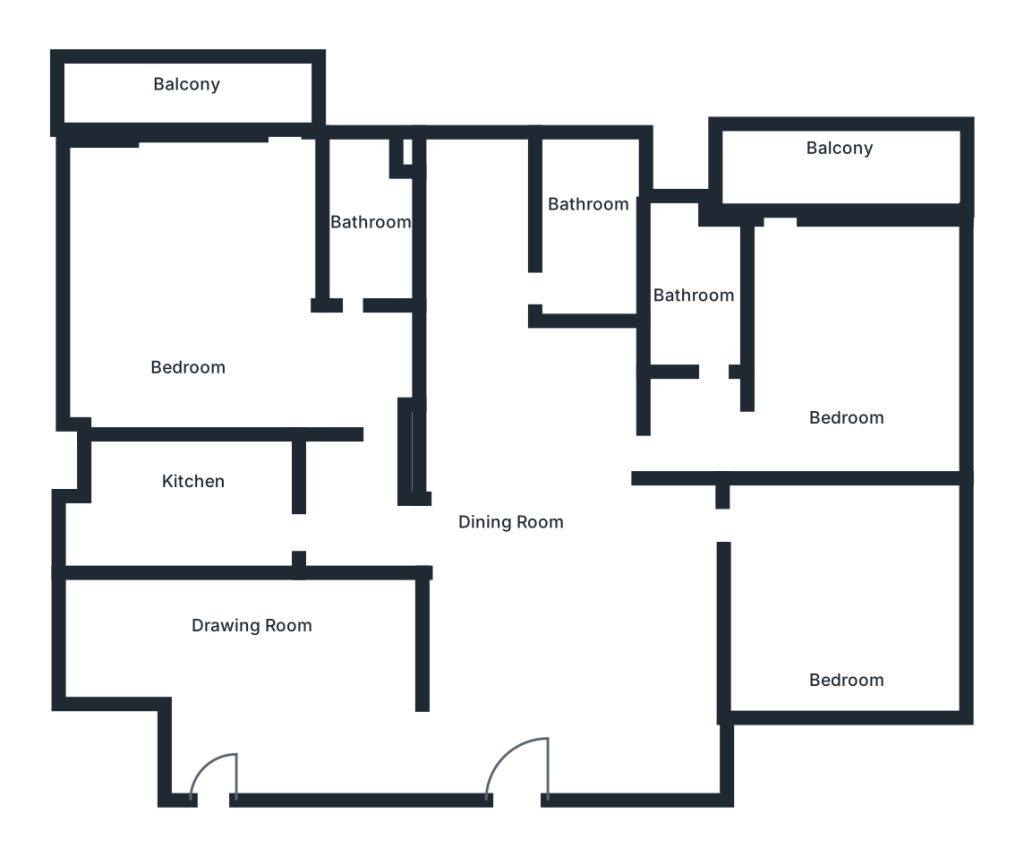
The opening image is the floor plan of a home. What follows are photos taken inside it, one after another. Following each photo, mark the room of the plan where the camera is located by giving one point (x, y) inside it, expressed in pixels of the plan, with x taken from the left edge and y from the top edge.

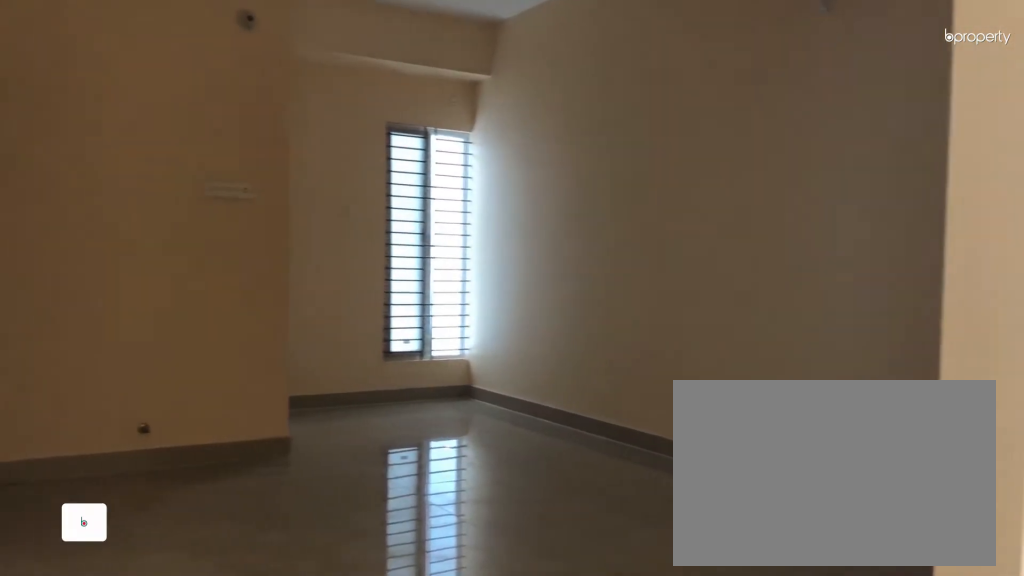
(304, 660)
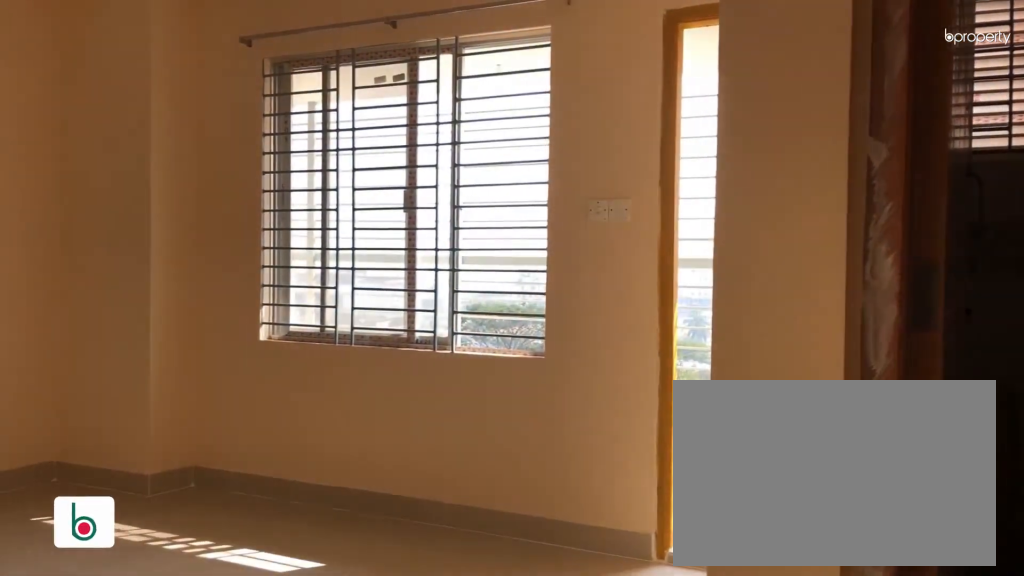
(172, 305)
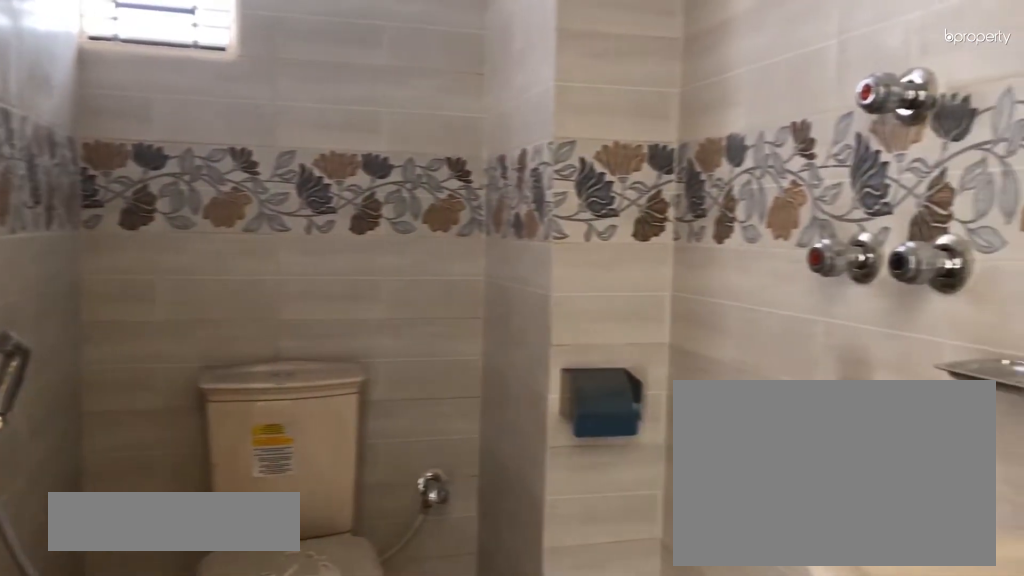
(366, 218)
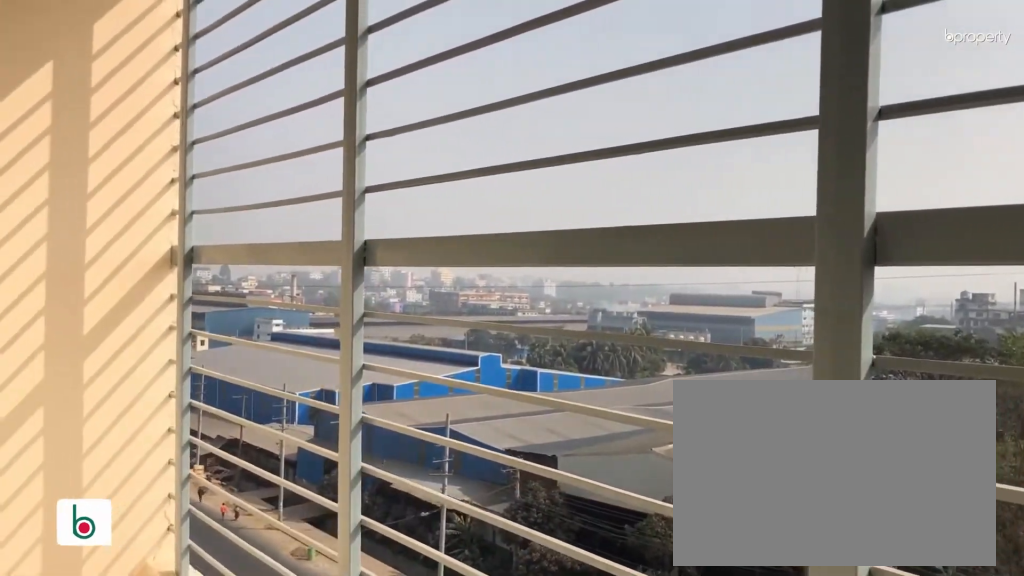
(177, 104)
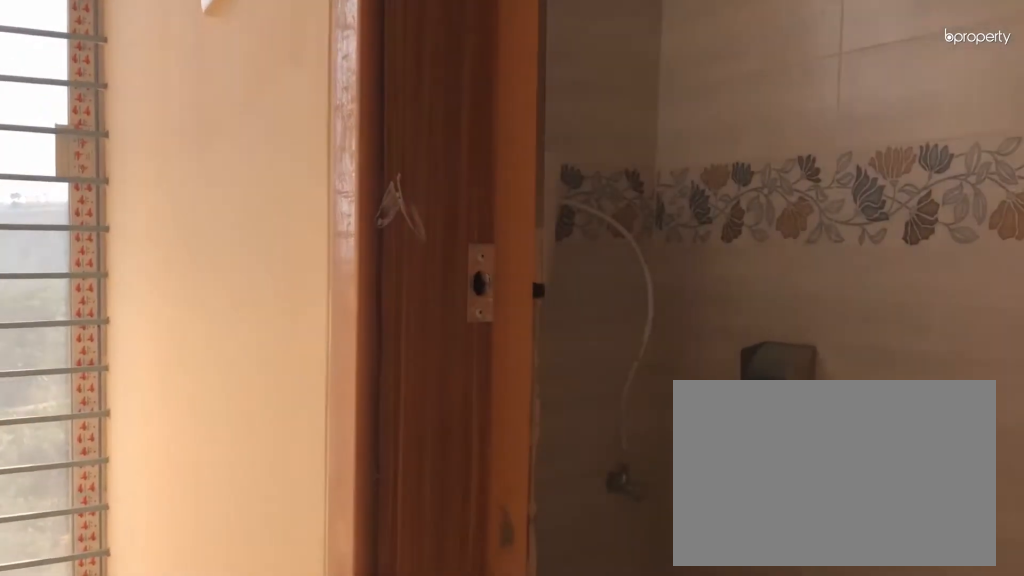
(588, 210)
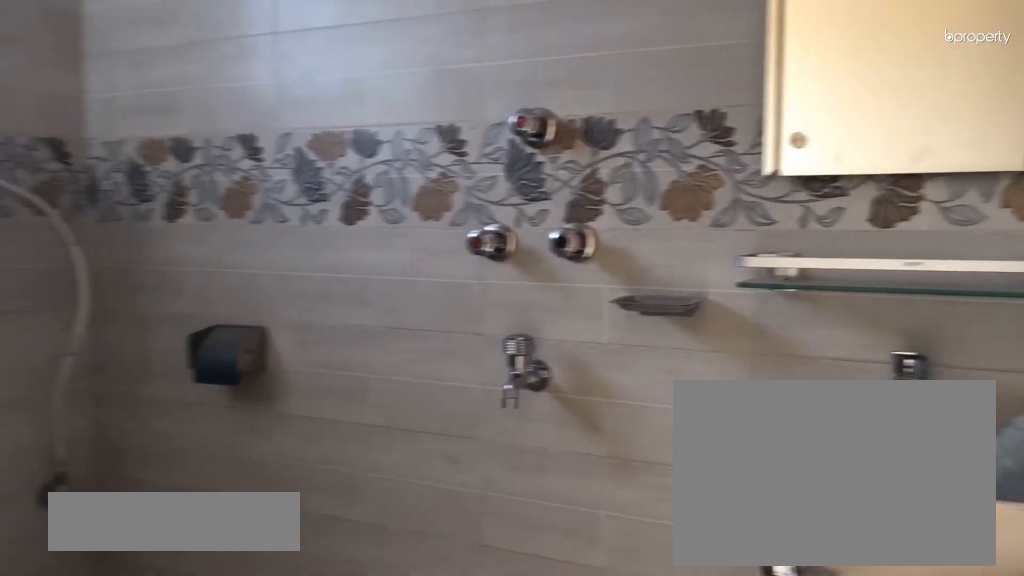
(588, 210)
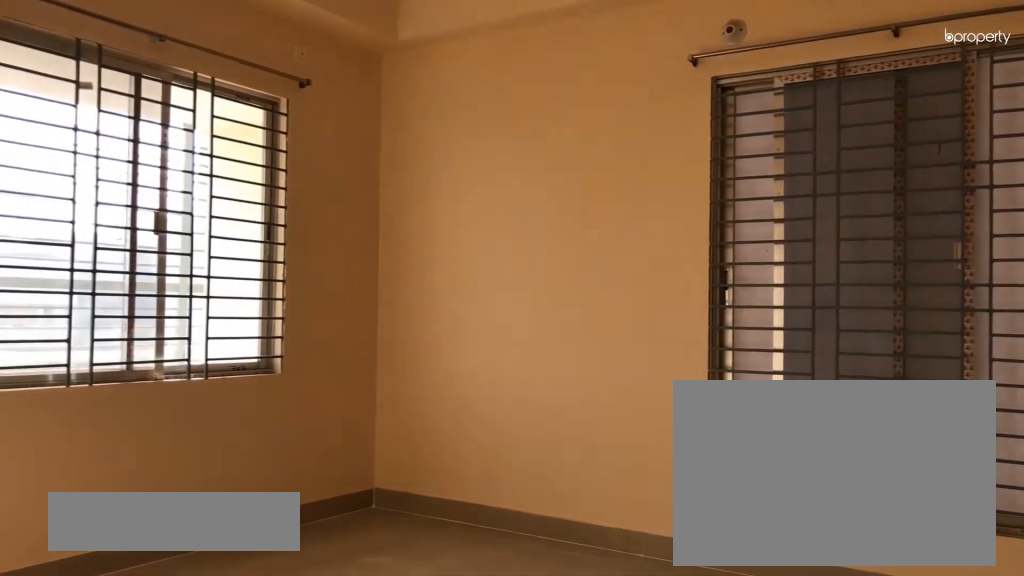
(844, 352)
